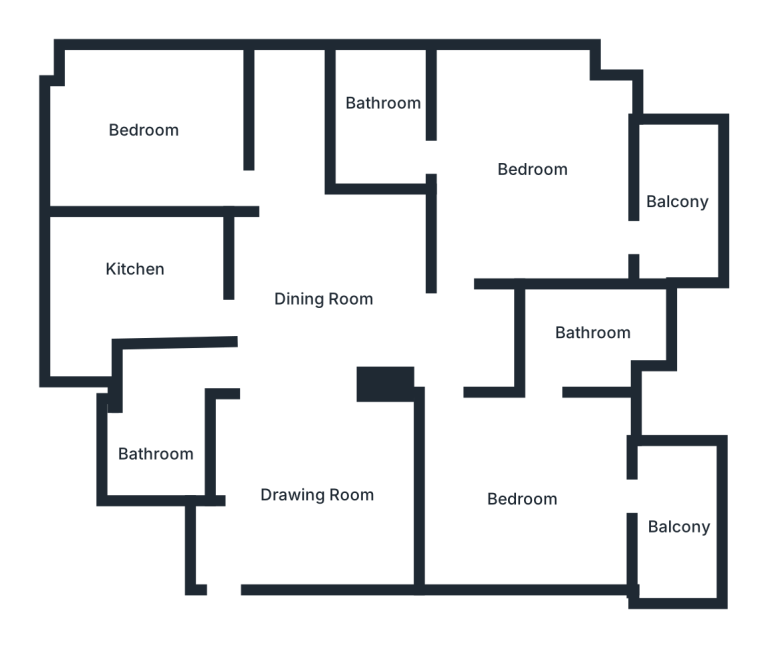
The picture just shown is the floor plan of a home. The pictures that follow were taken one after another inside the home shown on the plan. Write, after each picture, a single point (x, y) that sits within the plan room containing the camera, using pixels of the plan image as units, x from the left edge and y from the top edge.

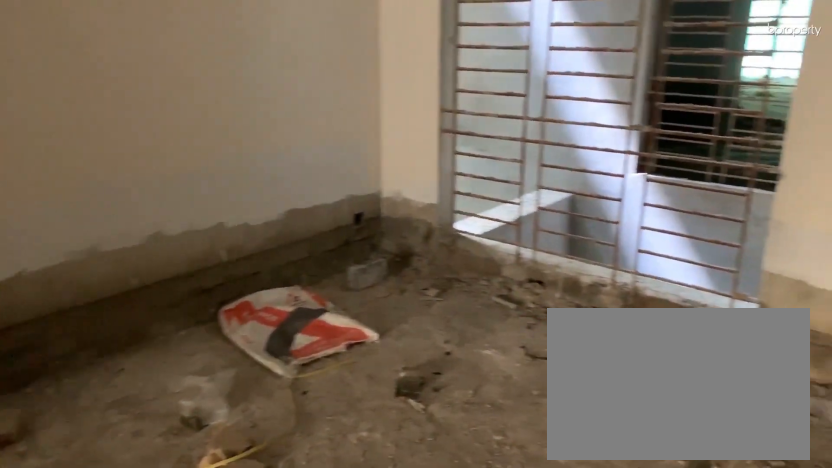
(312, 485)
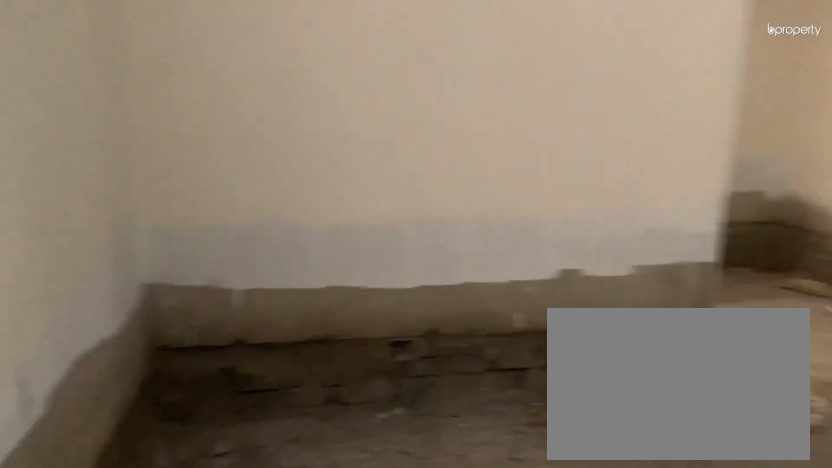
(331, 286)
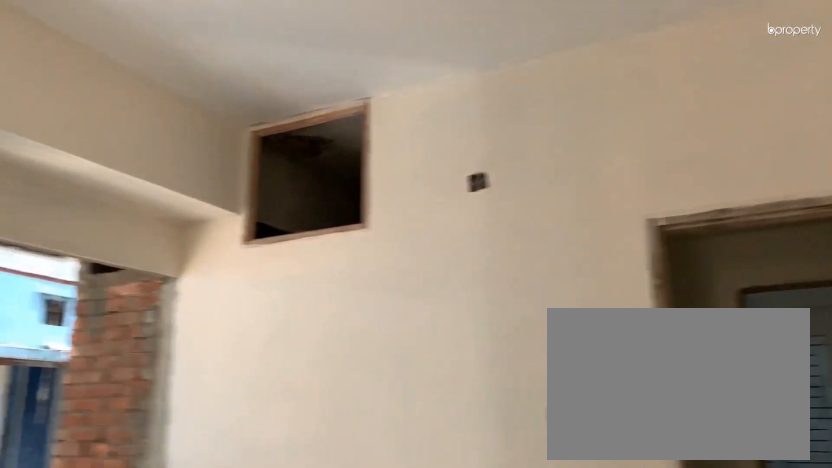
(523, 160)
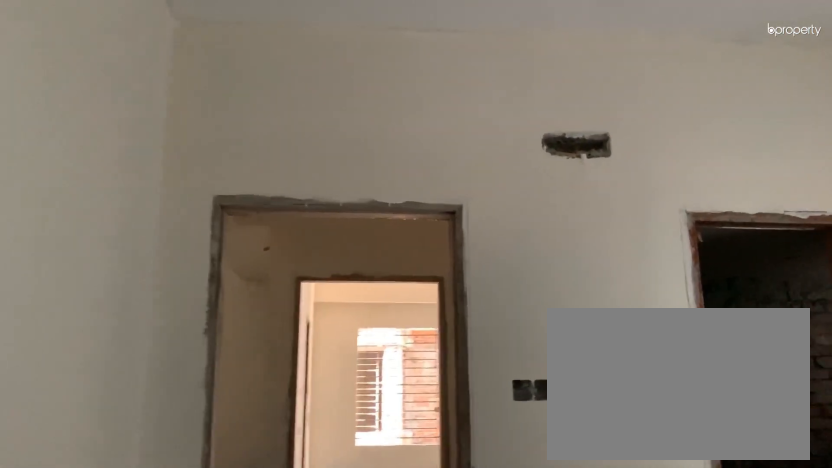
(534, 491)
